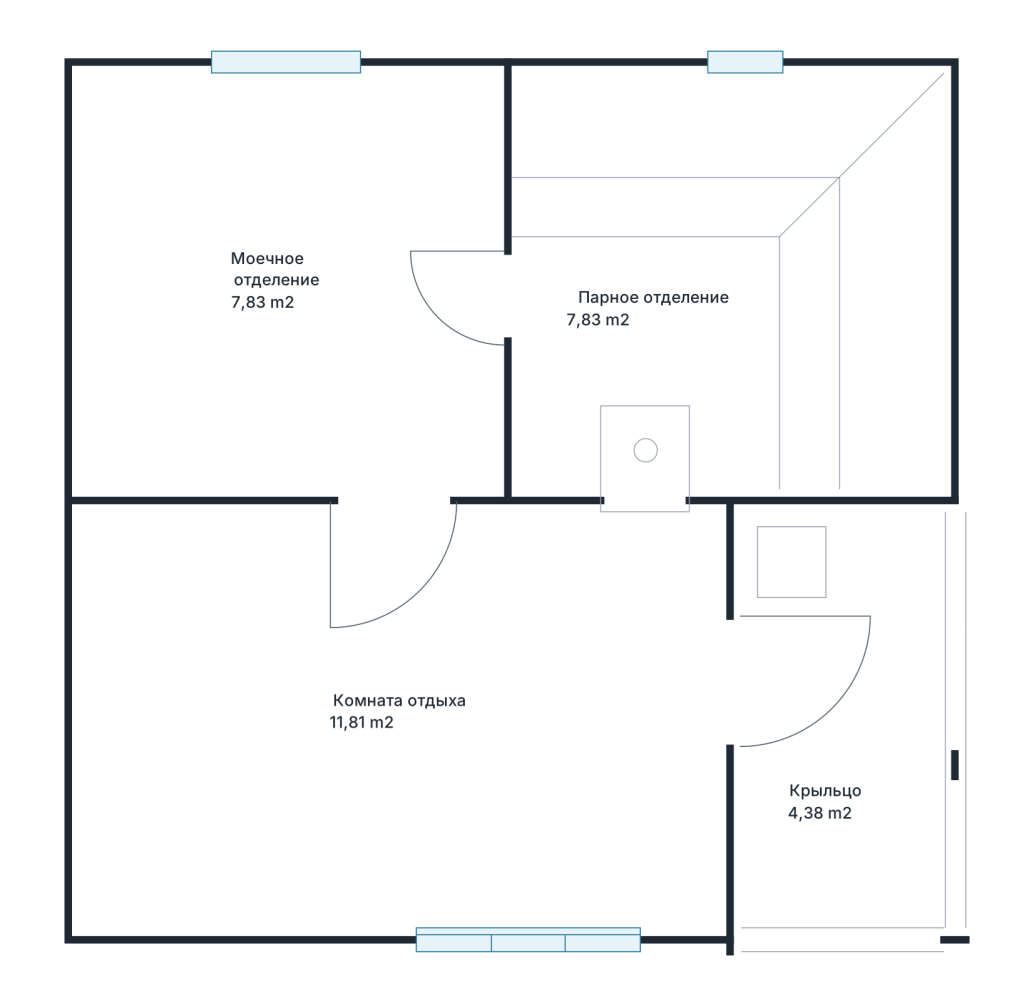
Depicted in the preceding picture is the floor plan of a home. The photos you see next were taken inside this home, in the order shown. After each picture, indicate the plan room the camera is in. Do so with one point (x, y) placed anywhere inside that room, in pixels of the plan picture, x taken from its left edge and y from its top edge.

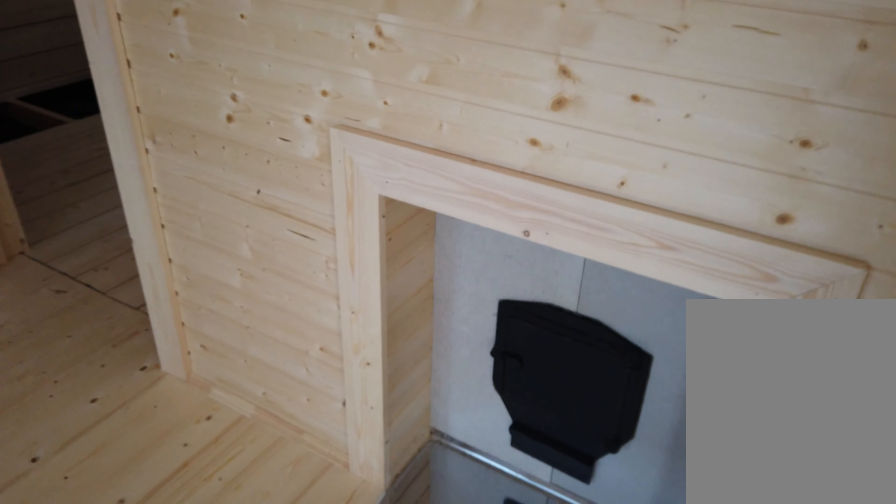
(417, 773)
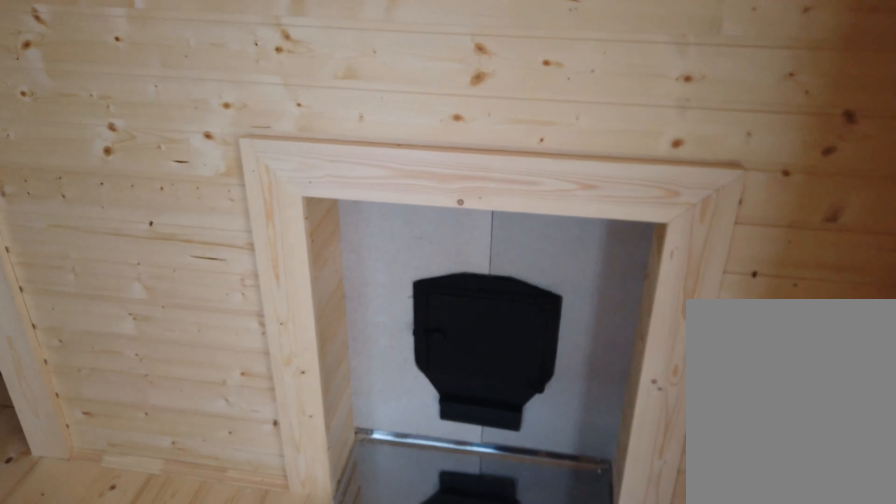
(405, 795)
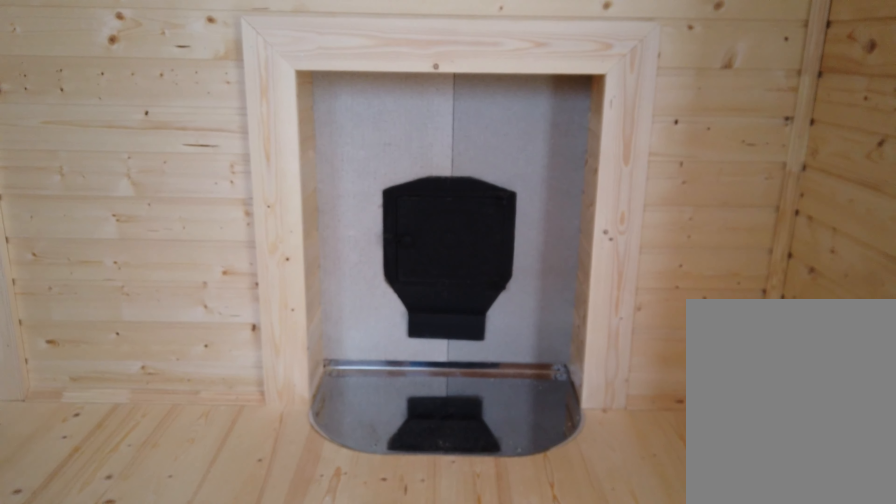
(417, 773)
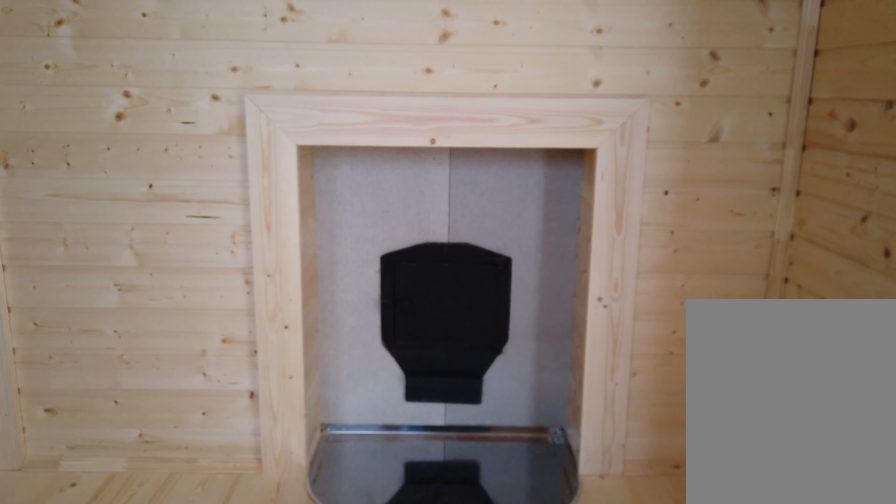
(406, 800)
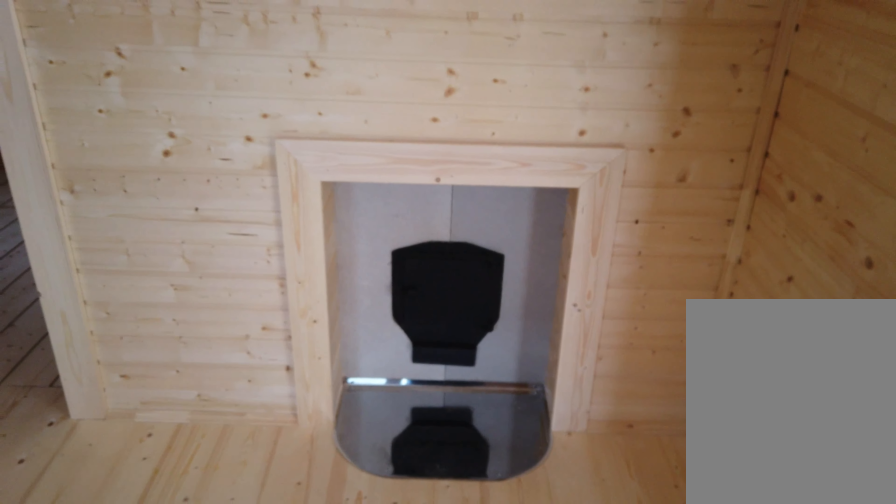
(424, 773)
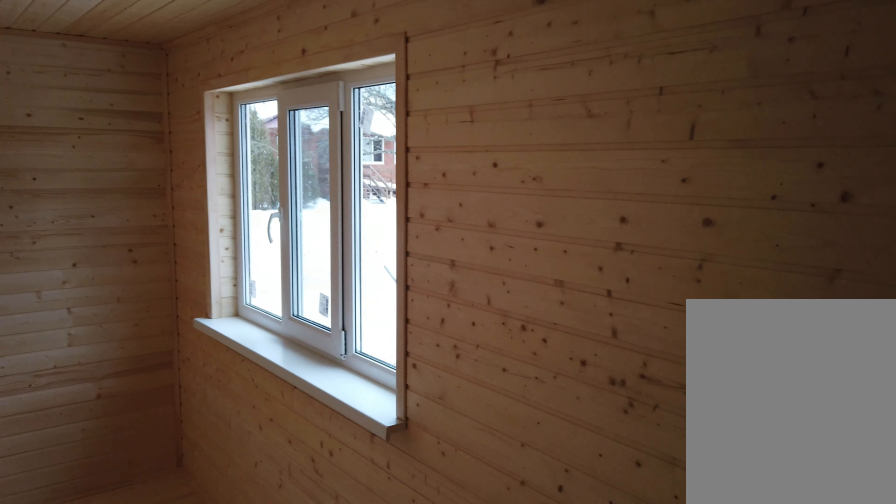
(410, 800)
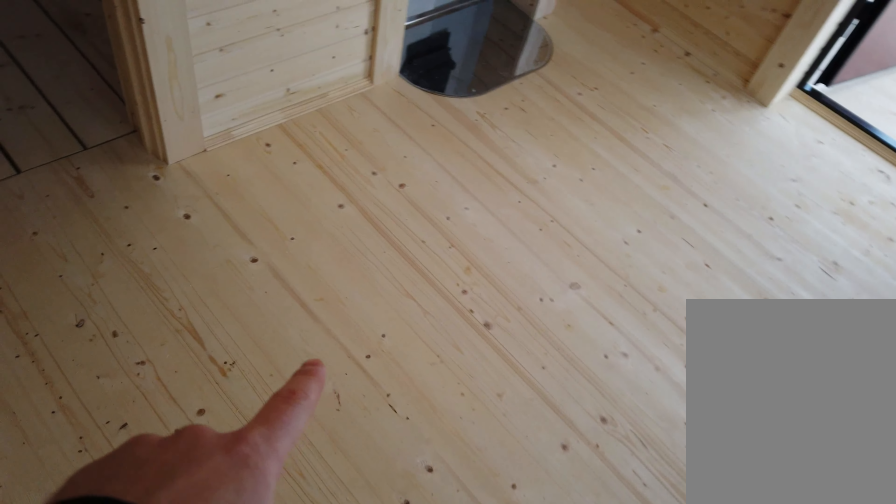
(417, 773)
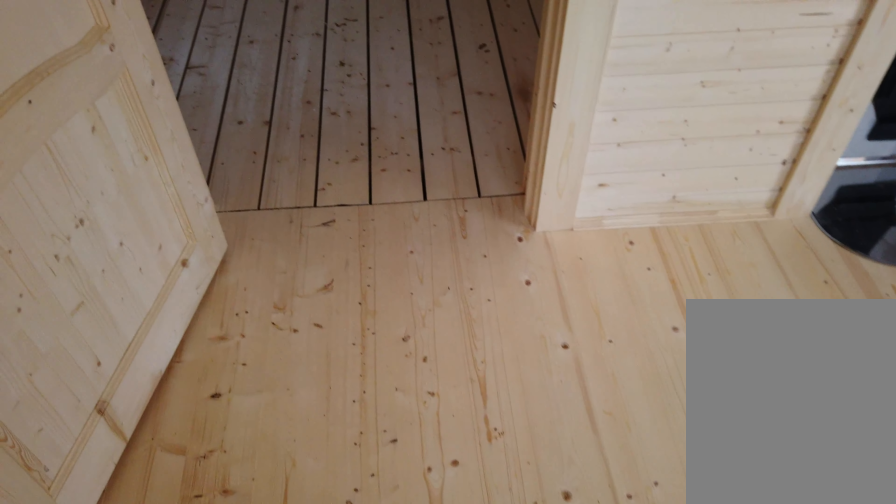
(408, 797)
